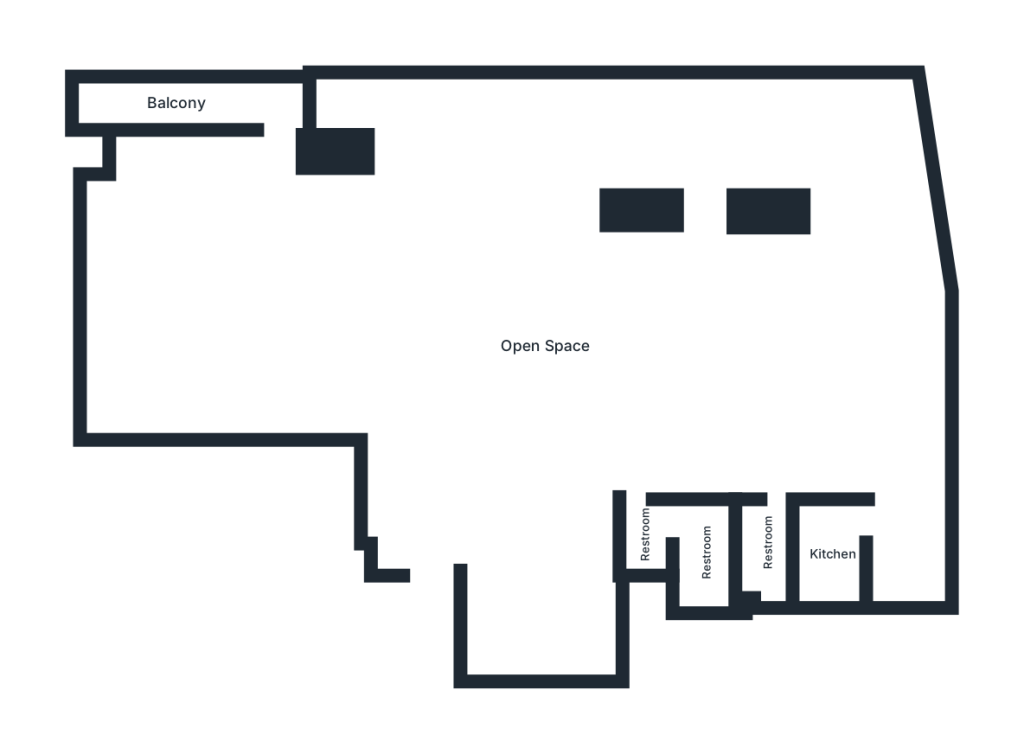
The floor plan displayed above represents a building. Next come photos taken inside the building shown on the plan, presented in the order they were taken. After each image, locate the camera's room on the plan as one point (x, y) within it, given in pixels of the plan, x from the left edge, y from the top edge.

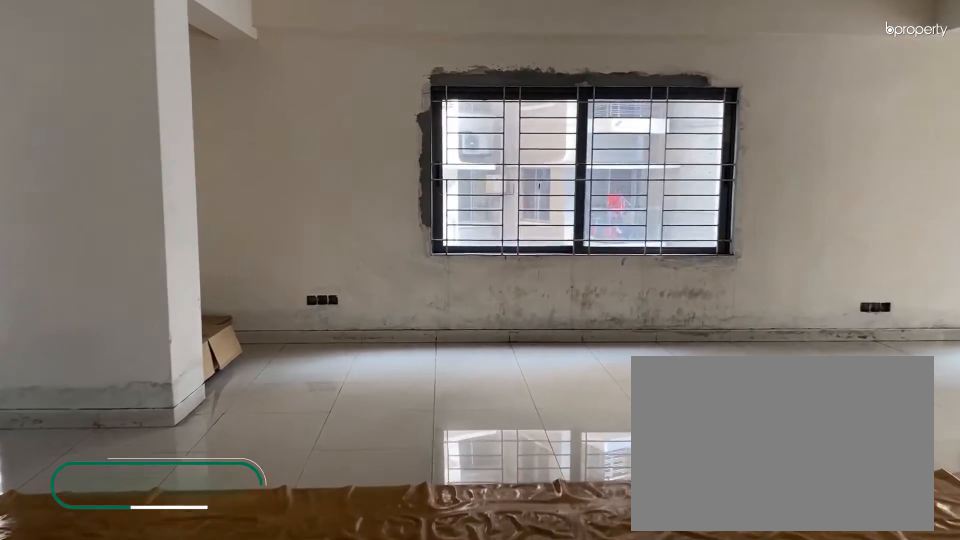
(553, 318)
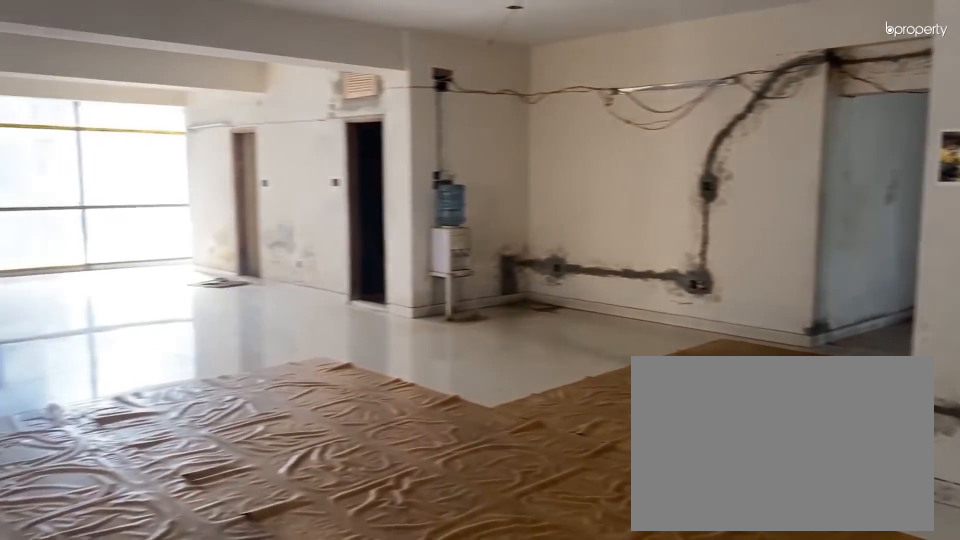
(553, 318)
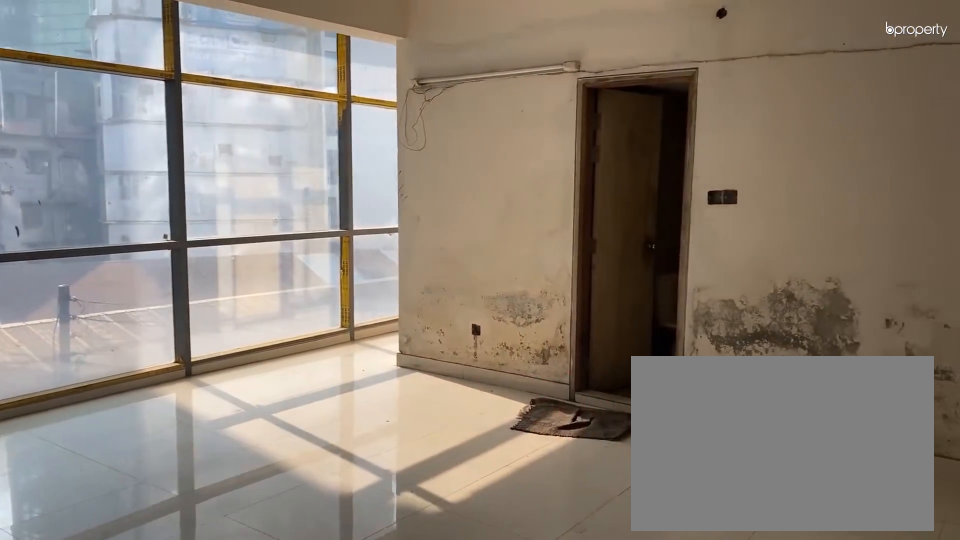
(780, 328)
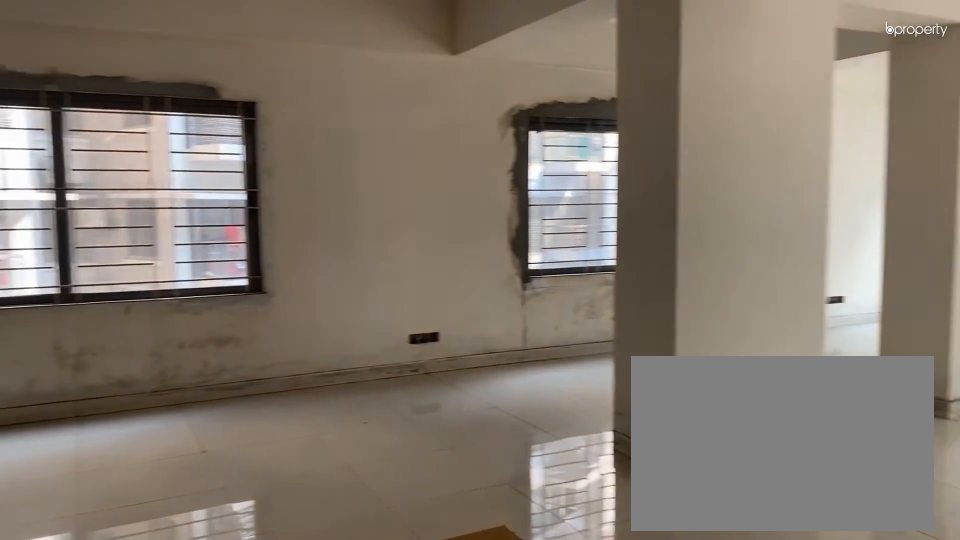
(780, 329)
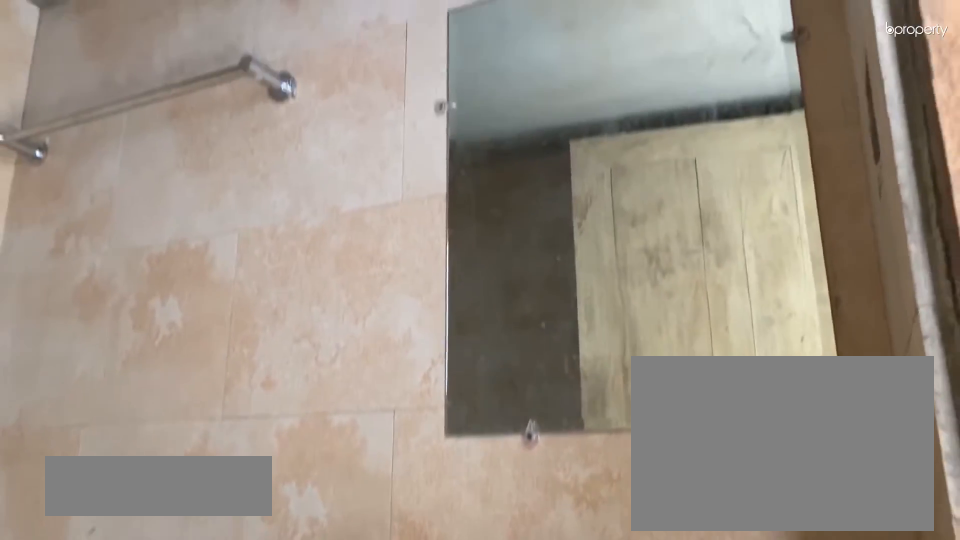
(766, 547)
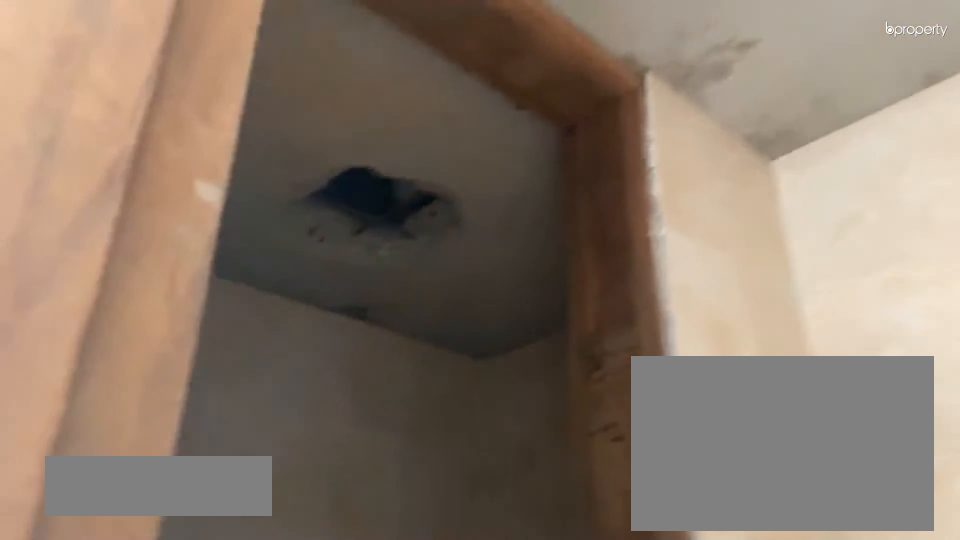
(651, 536)
